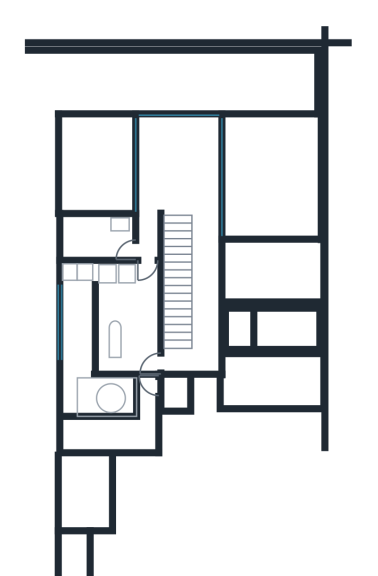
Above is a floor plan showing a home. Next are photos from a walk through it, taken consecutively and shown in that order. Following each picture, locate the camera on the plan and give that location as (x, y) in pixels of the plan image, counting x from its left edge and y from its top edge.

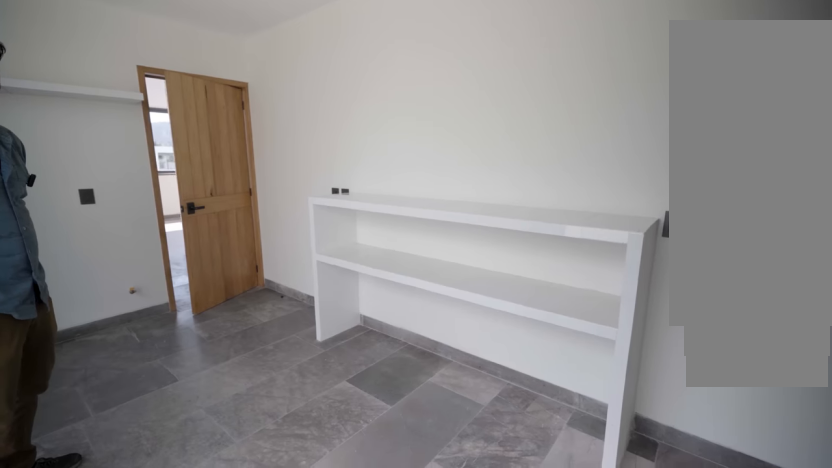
(130, 345)
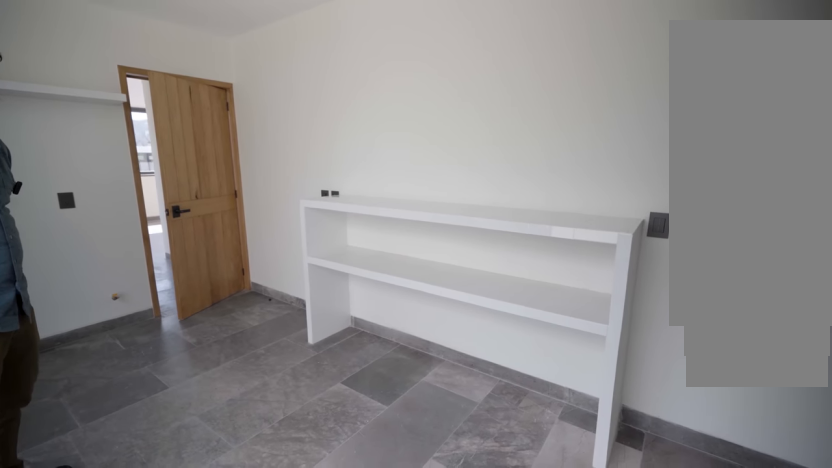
(129, 346)
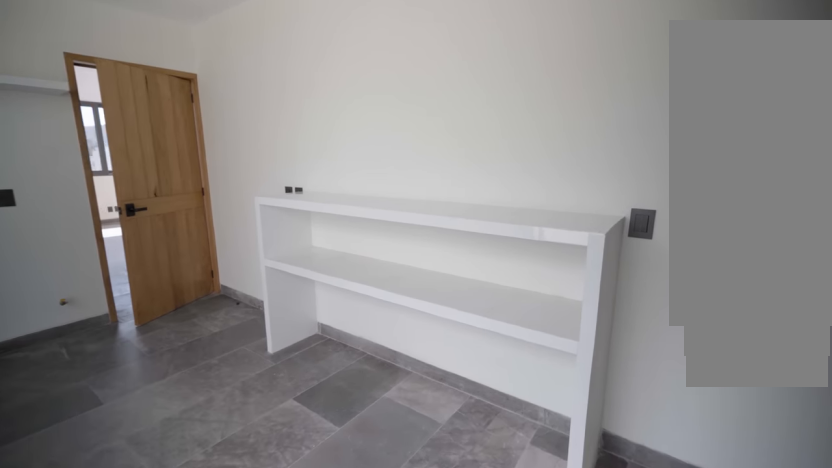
(129, 346)
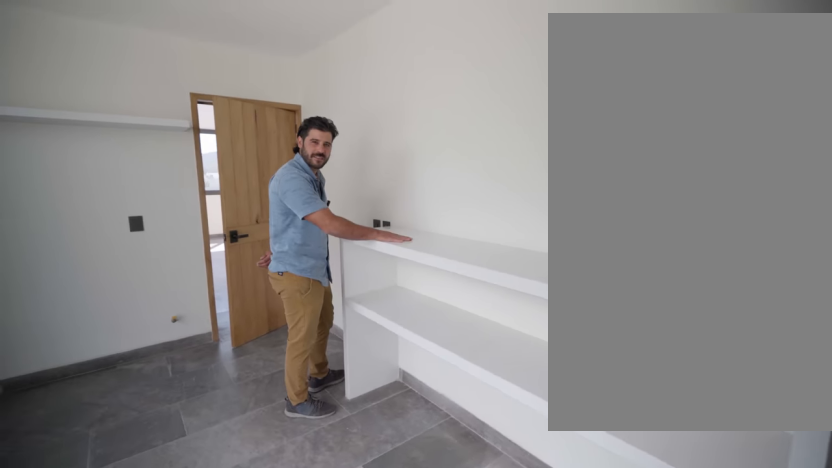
(137, 342)
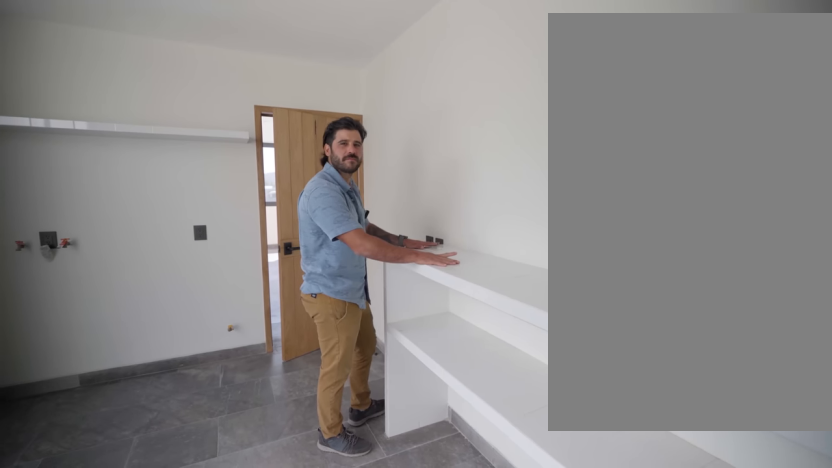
(139, 334)
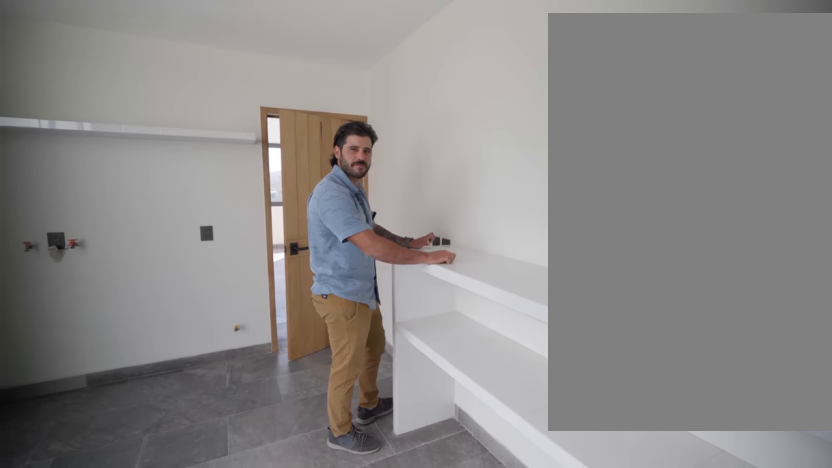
(139, 334)
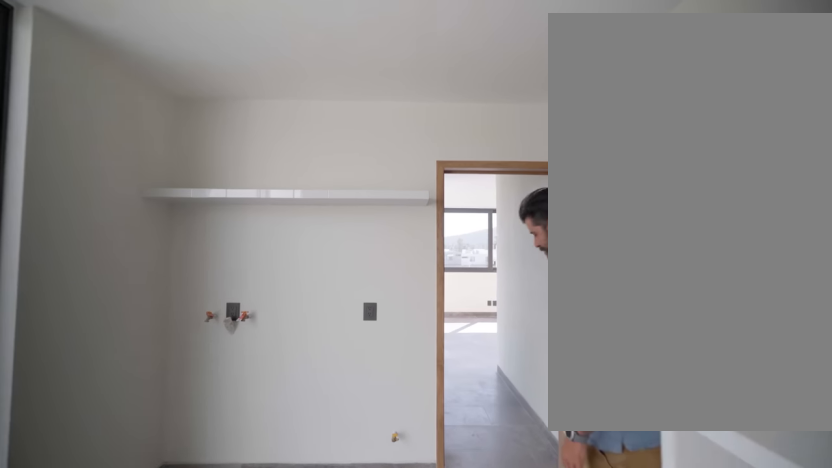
(140, 331)
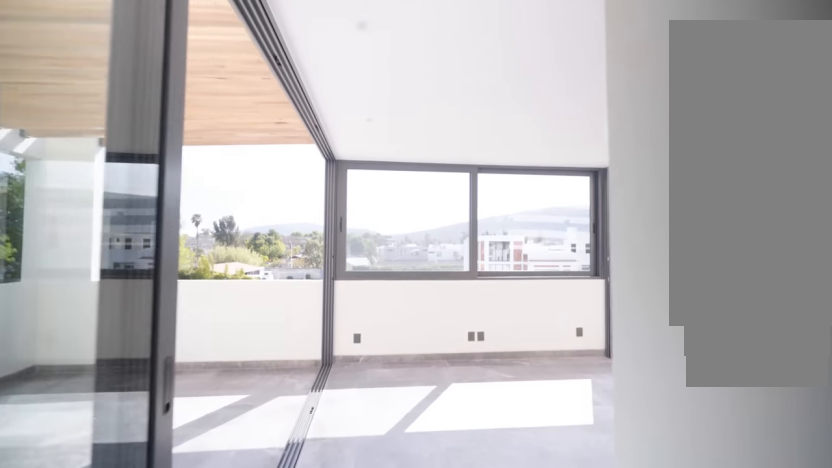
(149, 249)
